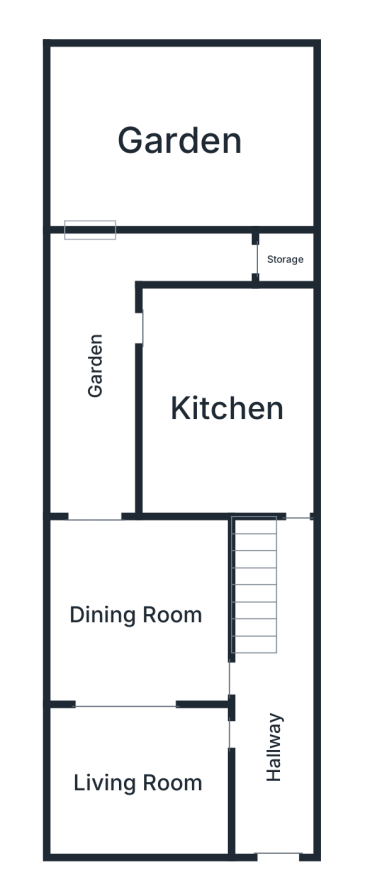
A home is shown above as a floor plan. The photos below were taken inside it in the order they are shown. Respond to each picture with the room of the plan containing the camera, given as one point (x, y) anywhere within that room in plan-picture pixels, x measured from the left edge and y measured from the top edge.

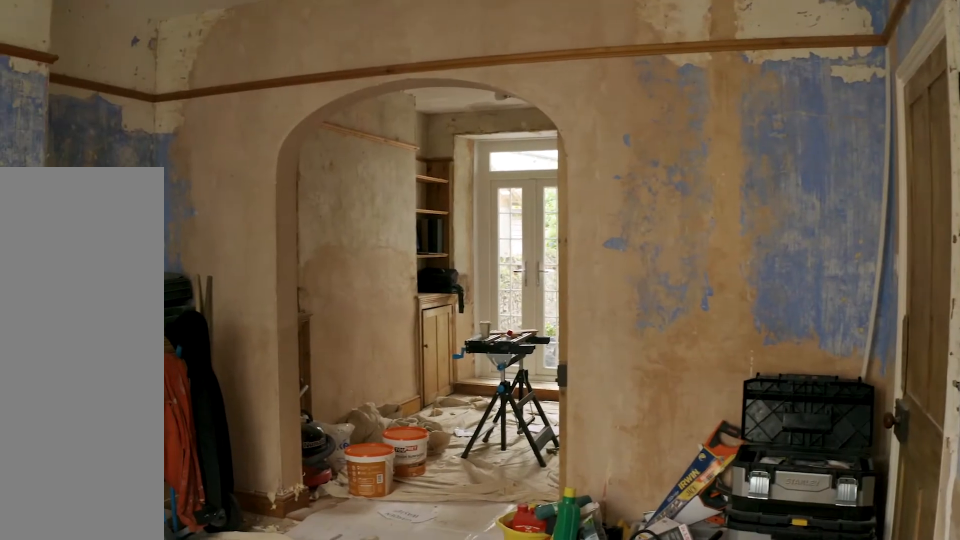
(142, 779)
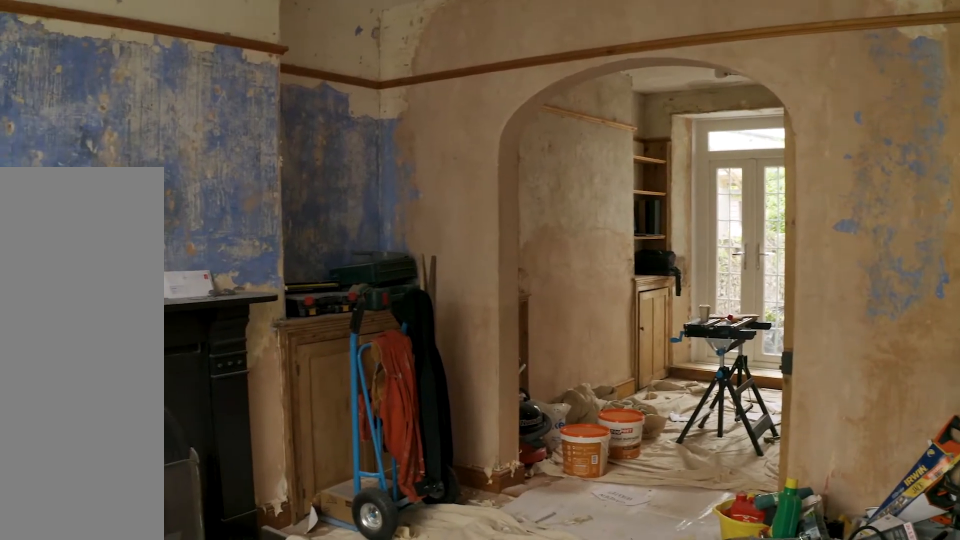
(142, 779)
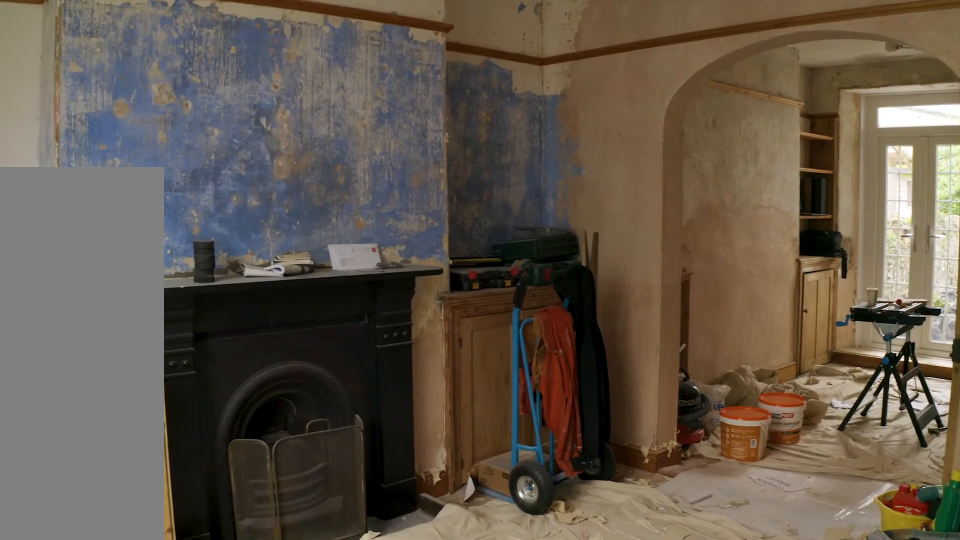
(142, 779)
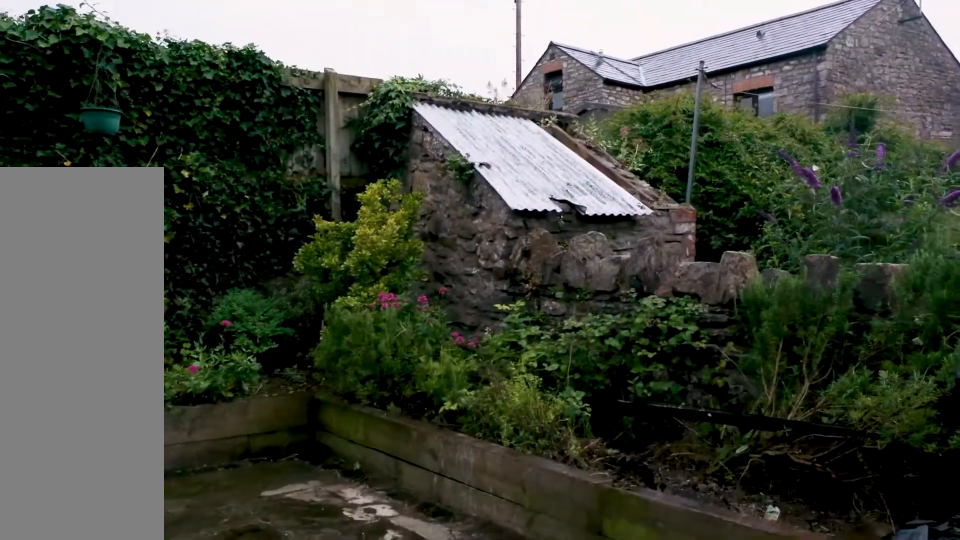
(182, 136)
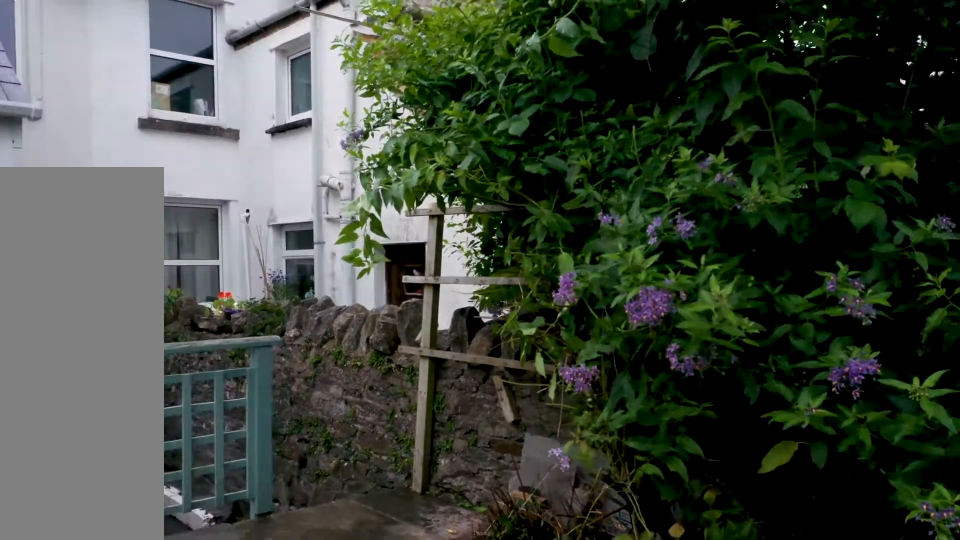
(182, 136)
